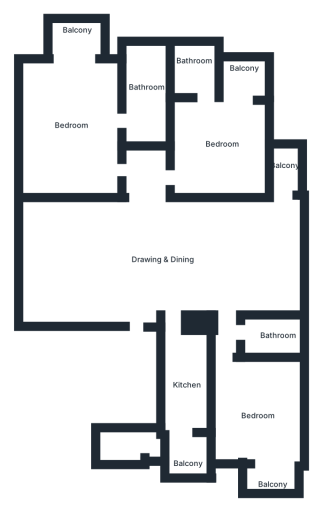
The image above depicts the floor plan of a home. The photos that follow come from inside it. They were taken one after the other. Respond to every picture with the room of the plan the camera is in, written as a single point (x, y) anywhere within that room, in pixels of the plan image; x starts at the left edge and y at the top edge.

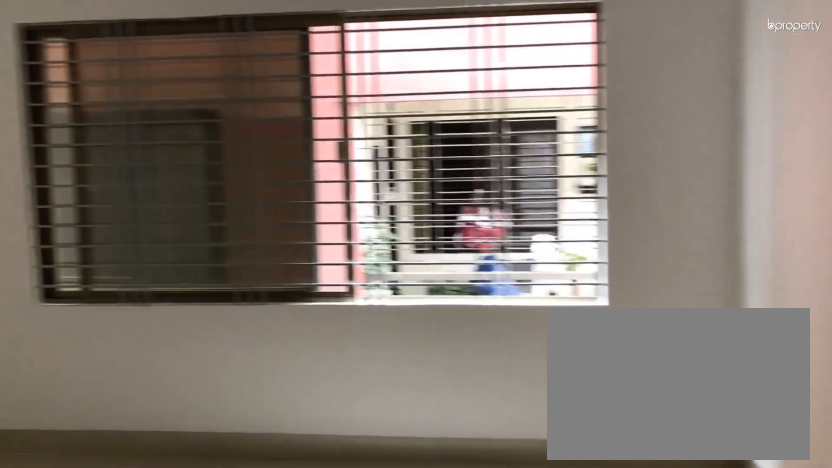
(115, 267)
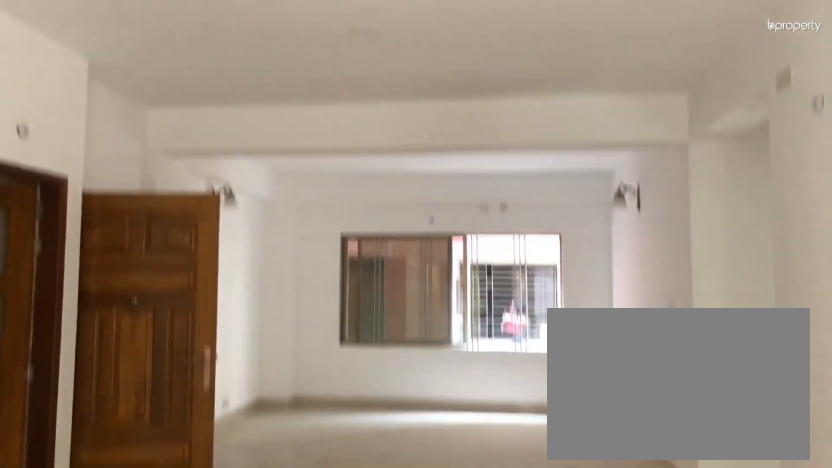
(183, 259)
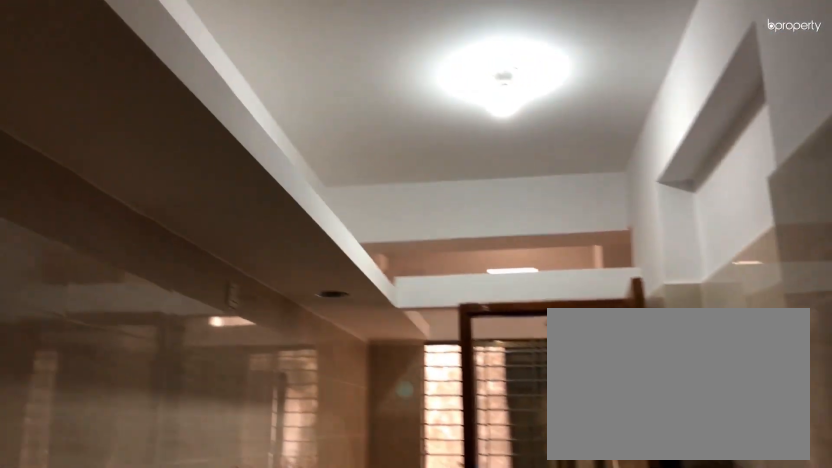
(185, 388)
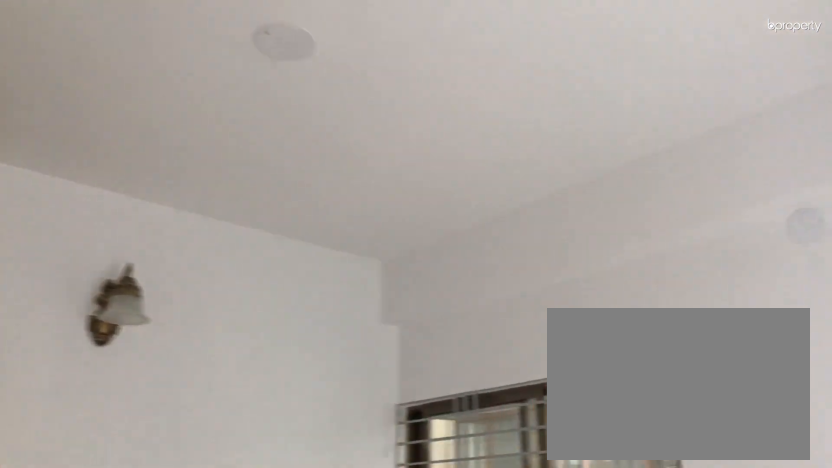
(262, 417)
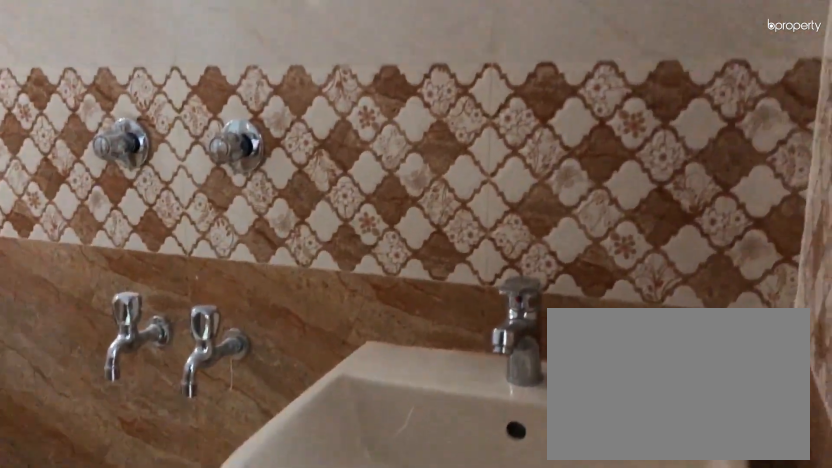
(266, 332)
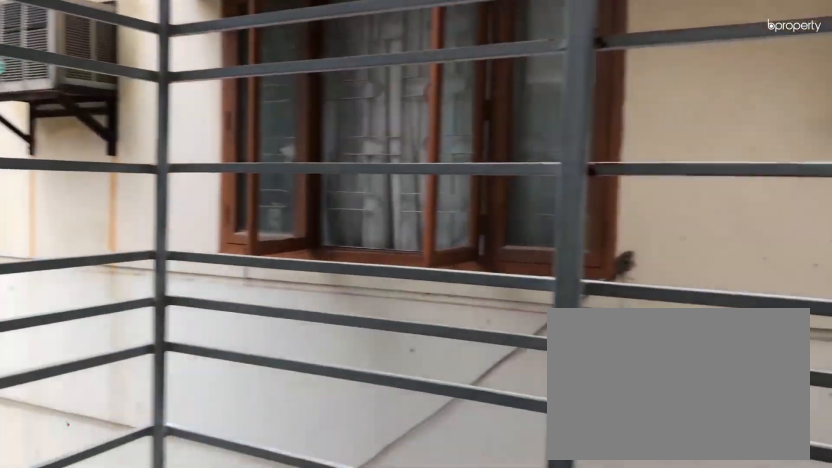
(283, 163)
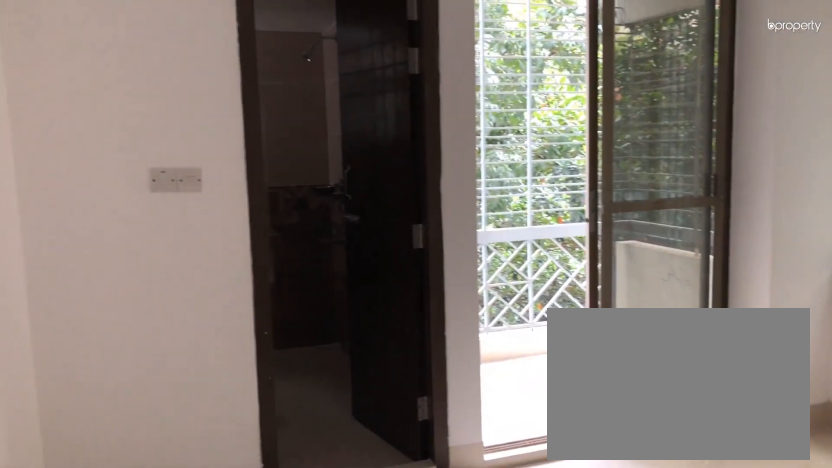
(216, 143)
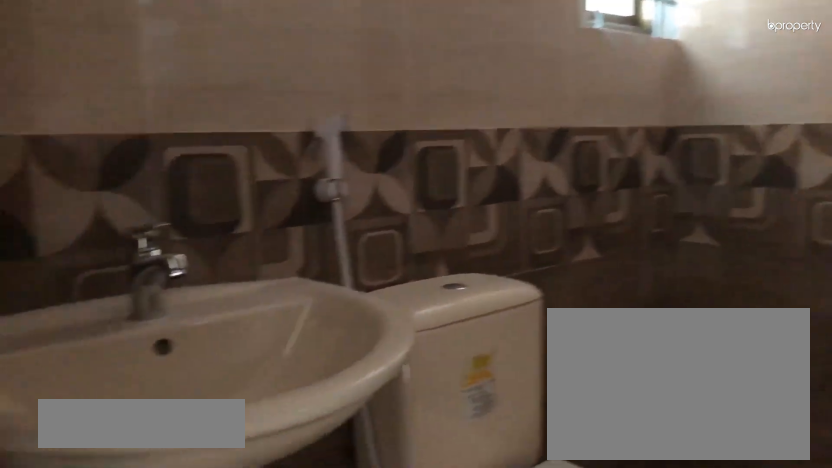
(193, 63)
